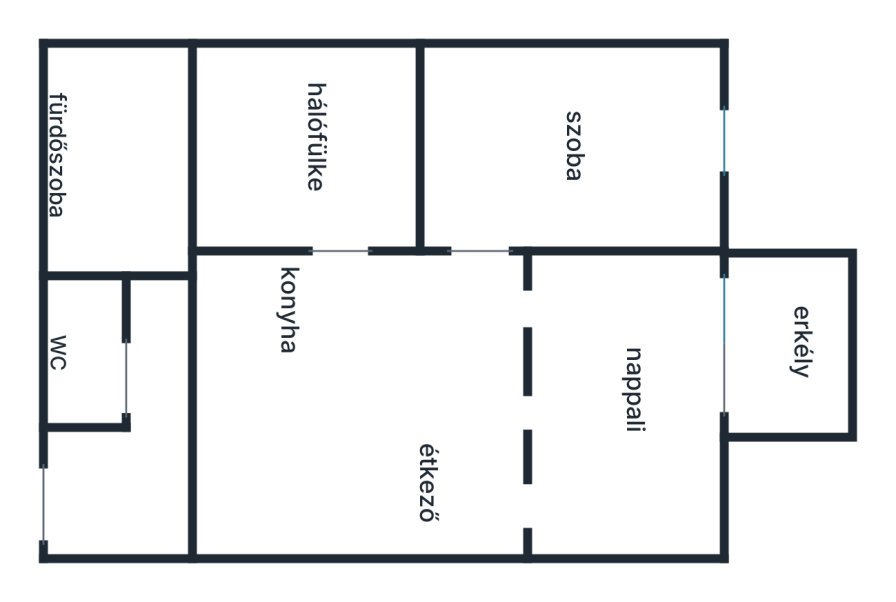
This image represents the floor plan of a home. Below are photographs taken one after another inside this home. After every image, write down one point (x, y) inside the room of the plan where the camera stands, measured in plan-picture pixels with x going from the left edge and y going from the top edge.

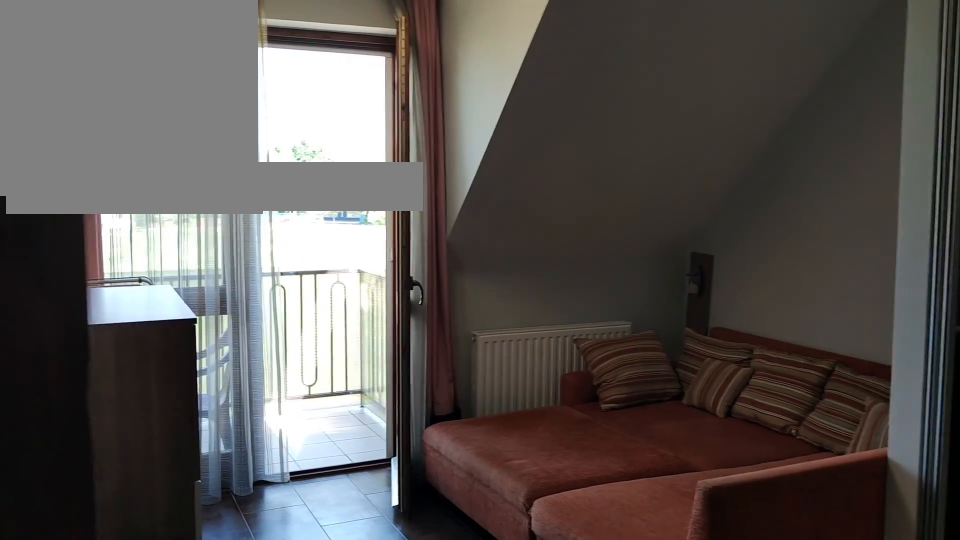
(638, 416)
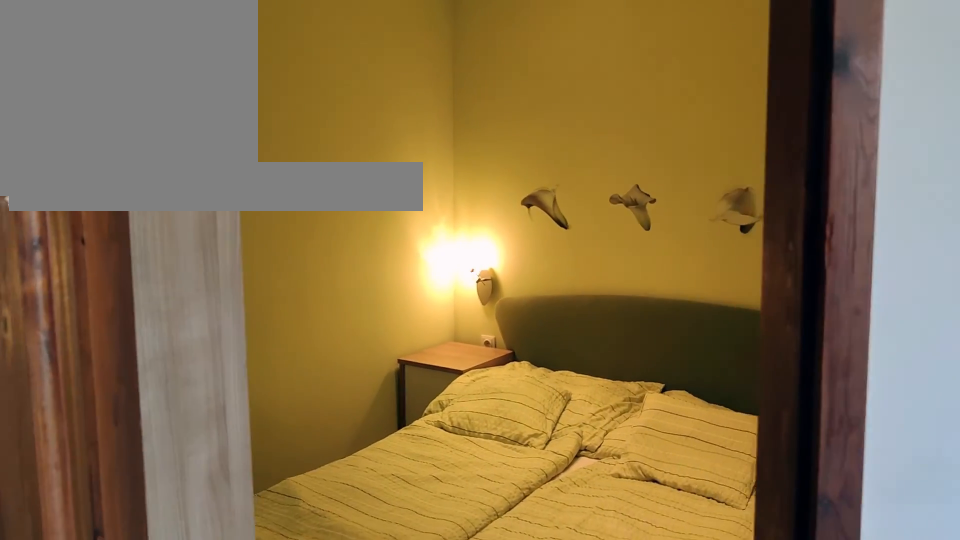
(293, 134)
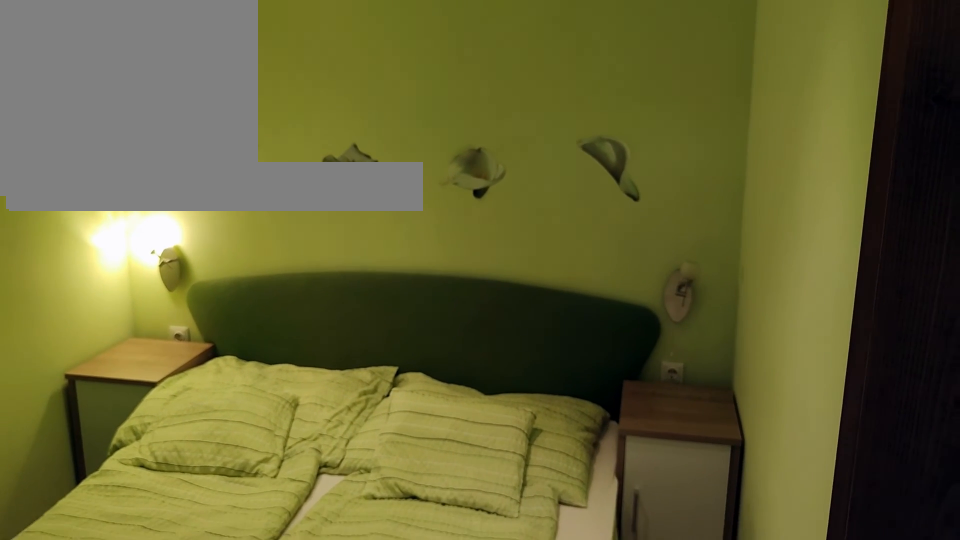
(293, 134)
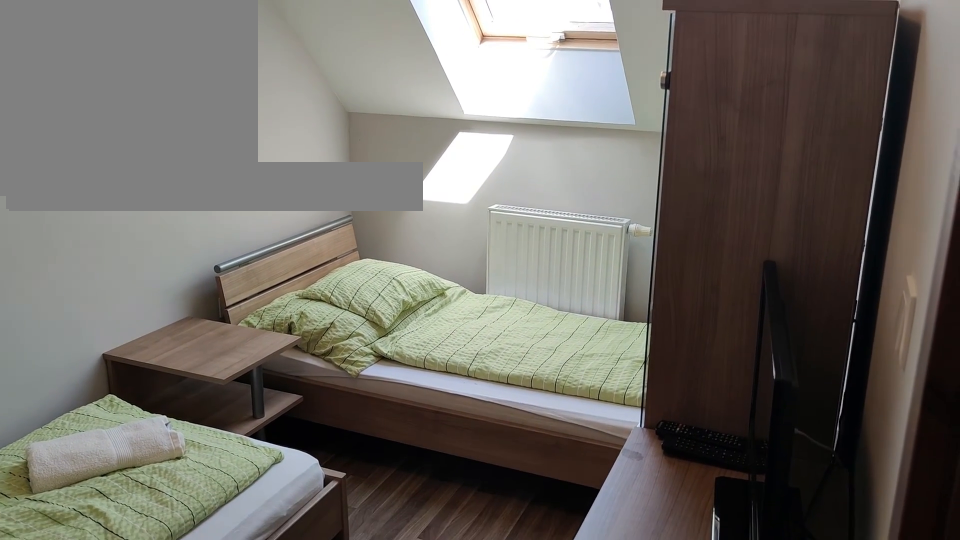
(574, 133)
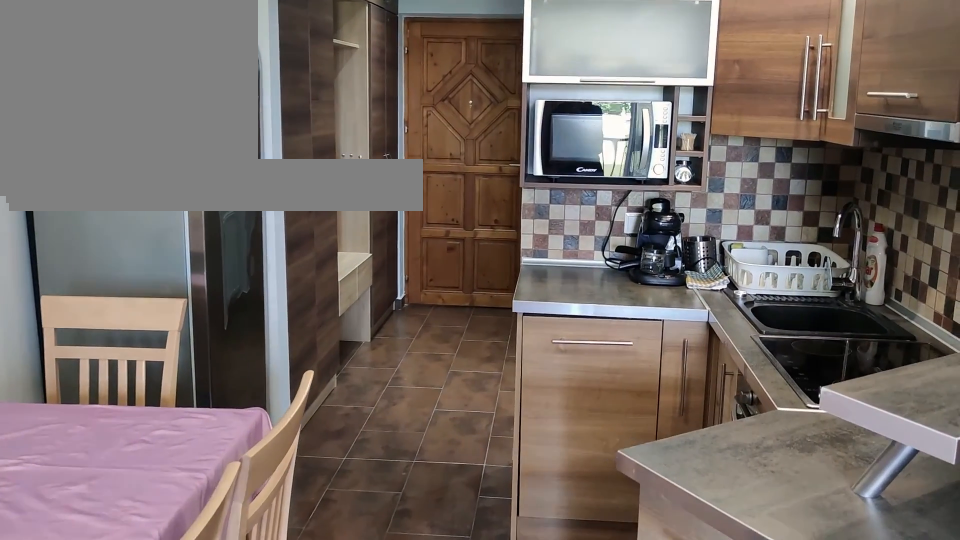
(351, 417)
